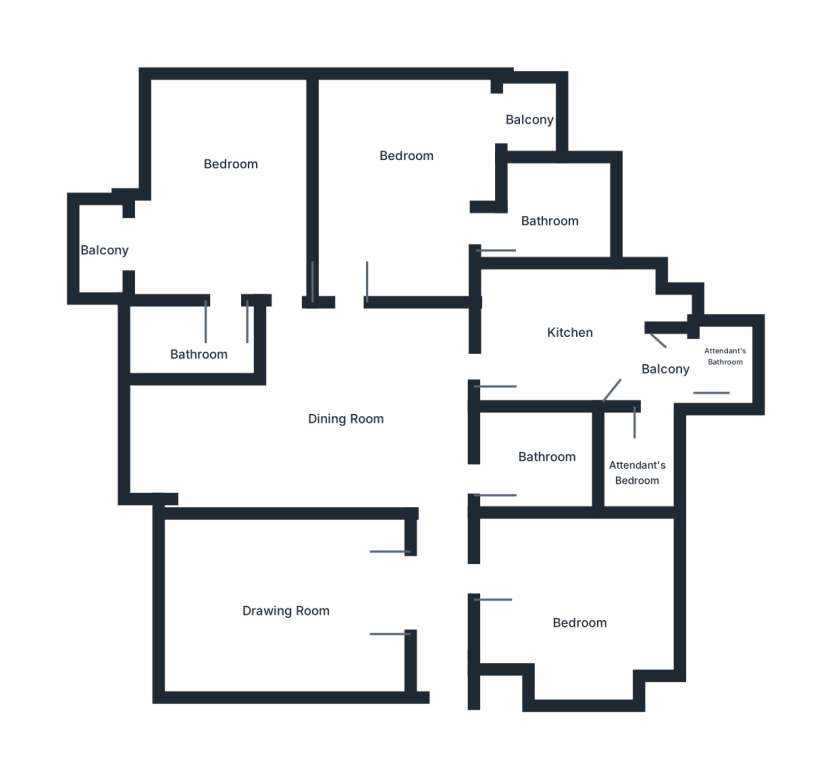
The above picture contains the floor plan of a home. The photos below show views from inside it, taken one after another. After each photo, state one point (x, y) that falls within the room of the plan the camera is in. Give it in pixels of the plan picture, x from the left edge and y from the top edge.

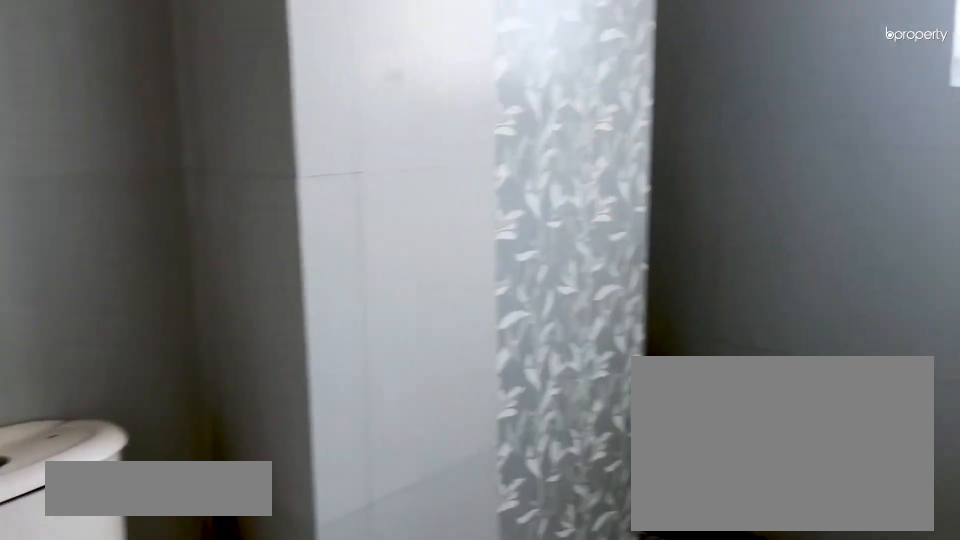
(564, 230)
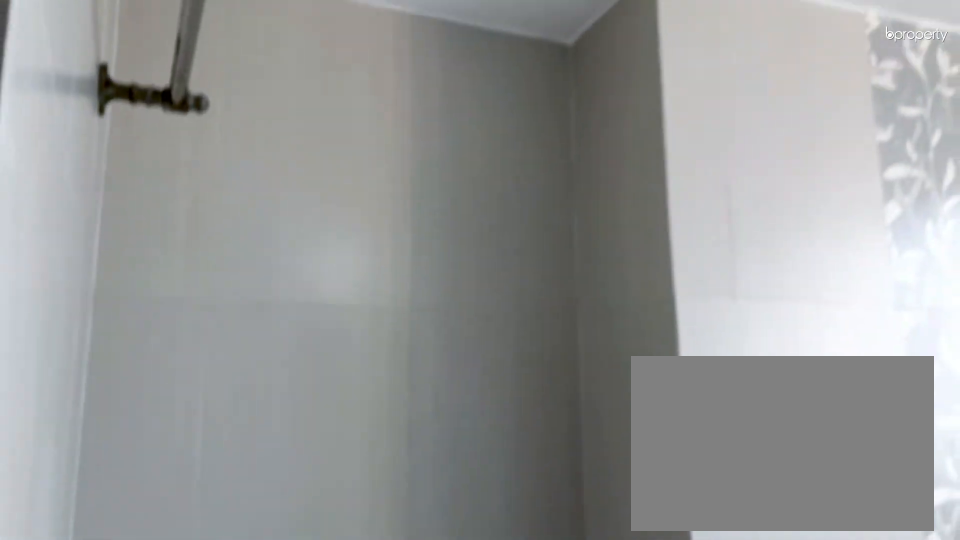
(564, 230)
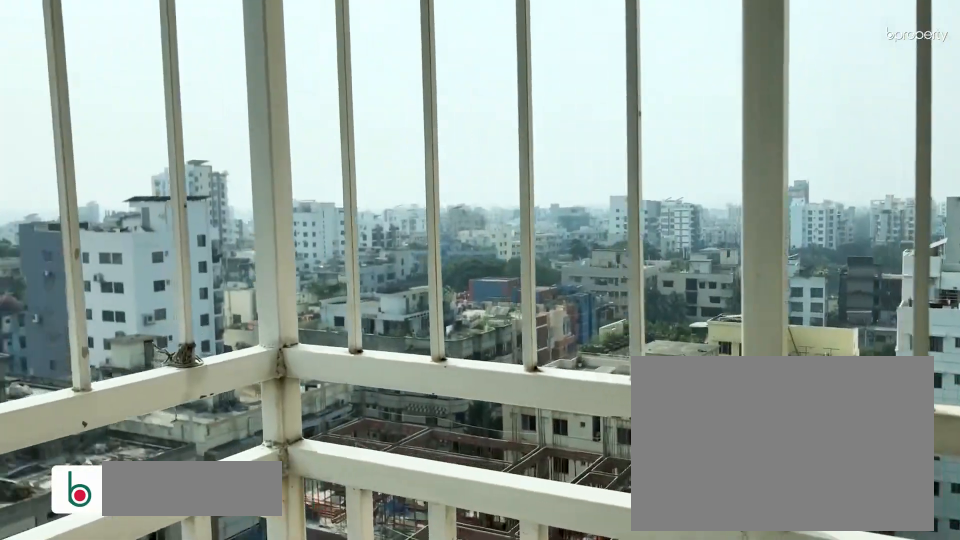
(528, 120)
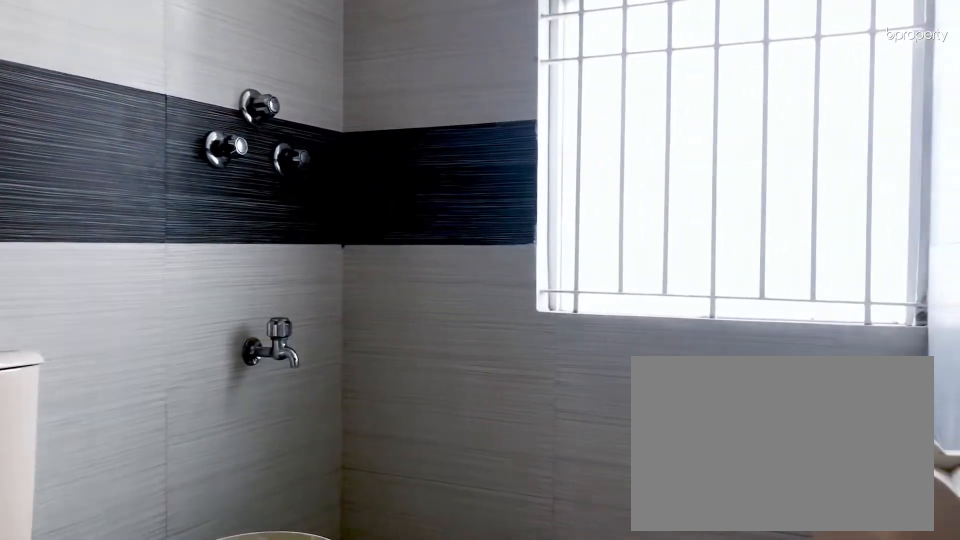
(195, 358)
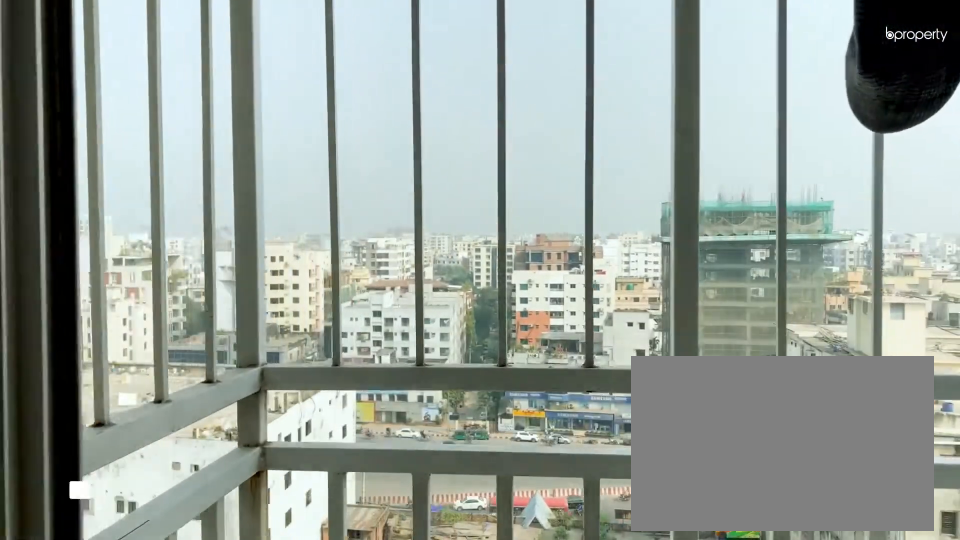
(125, 254)
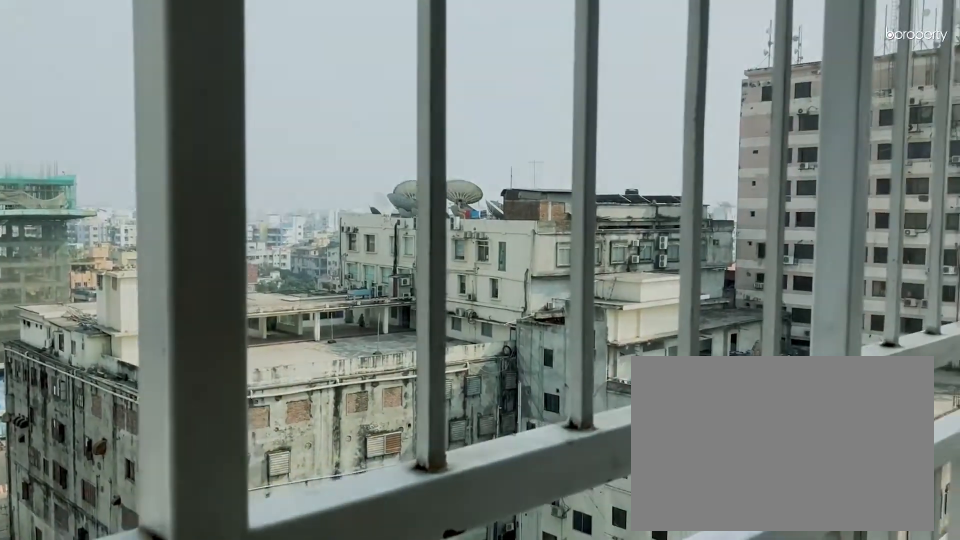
(110, 252)
